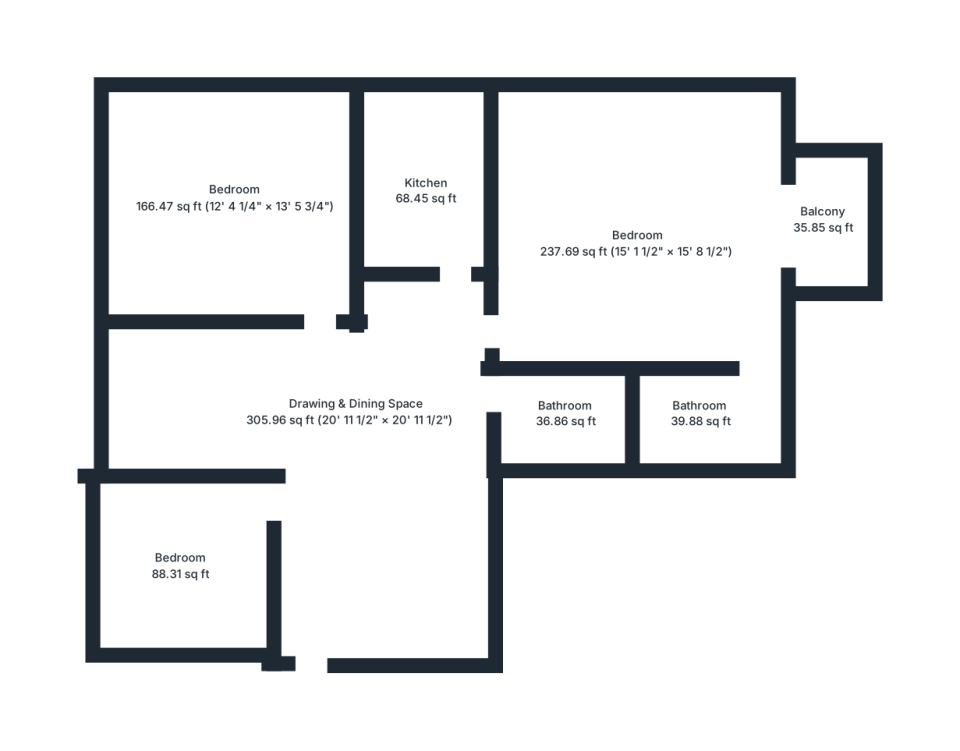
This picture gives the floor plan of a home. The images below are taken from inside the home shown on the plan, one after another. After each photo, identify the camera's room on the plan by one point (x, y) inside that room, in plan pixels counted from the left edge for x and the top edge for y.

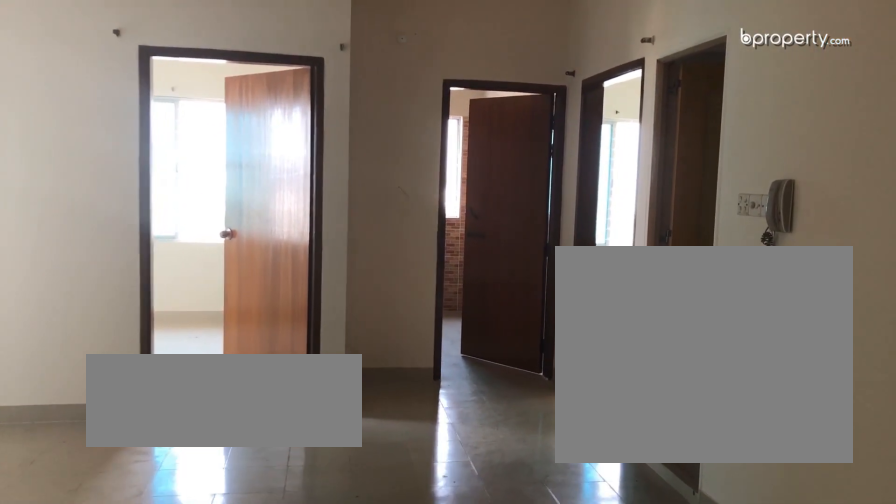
(351, 415)
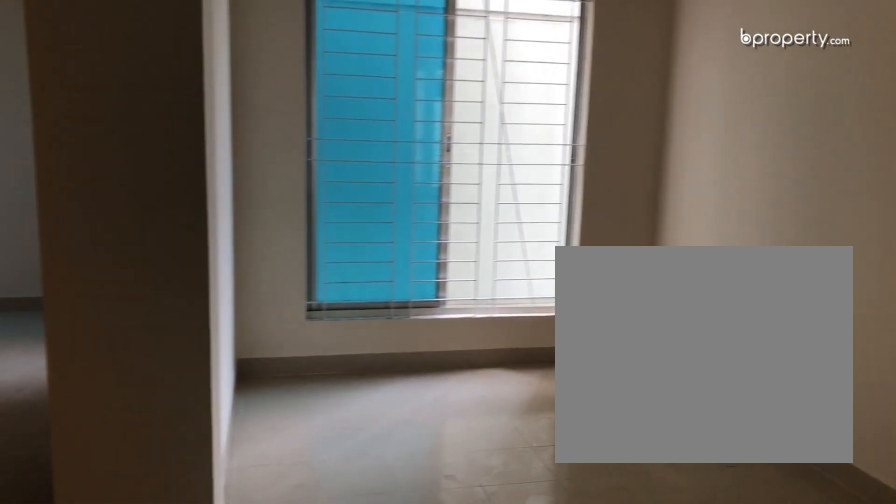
(351, 415)
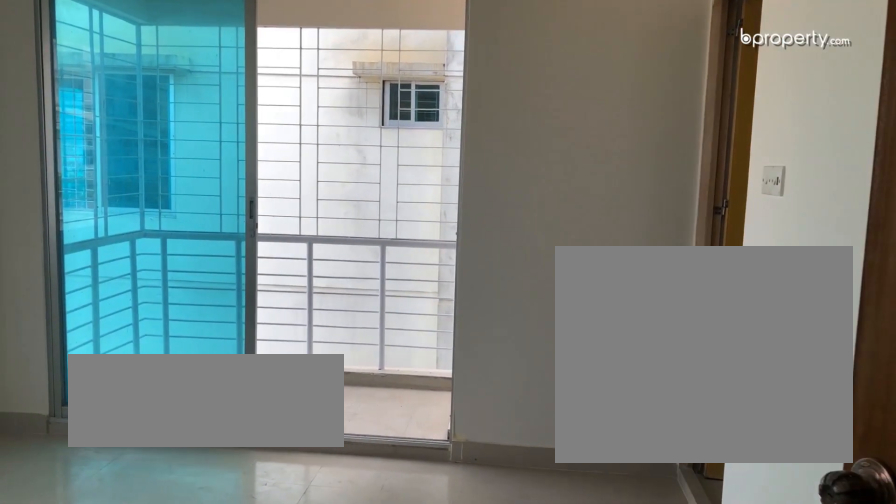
(635, 241)
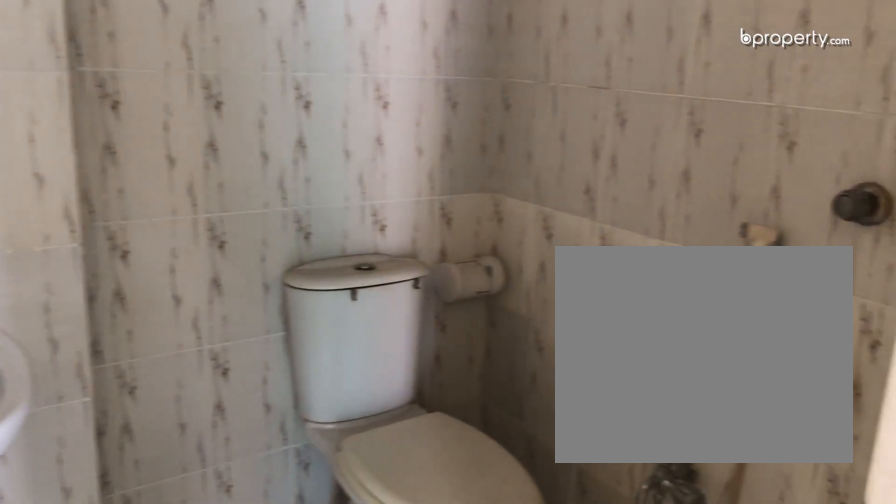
(694, 409)
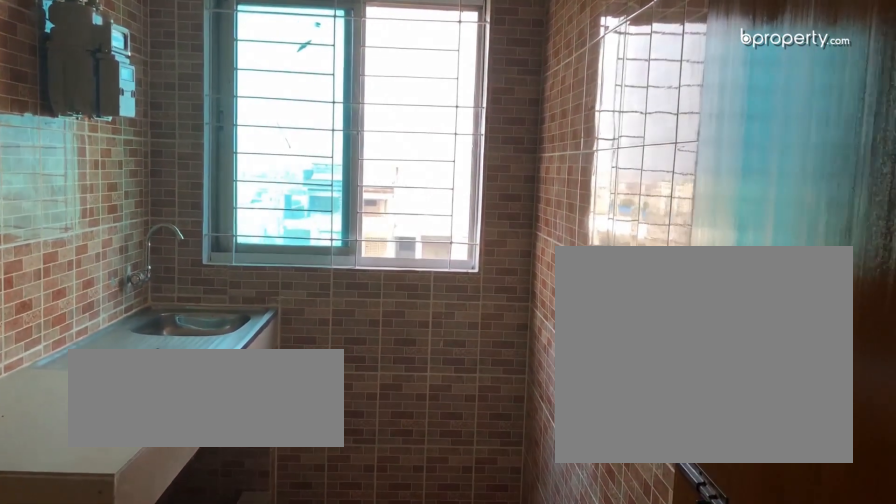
(423, 199)
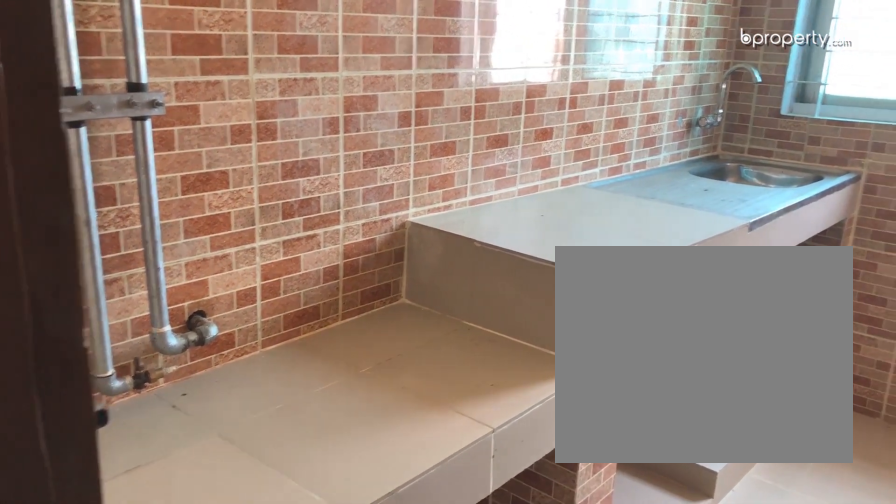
(423, 199)
